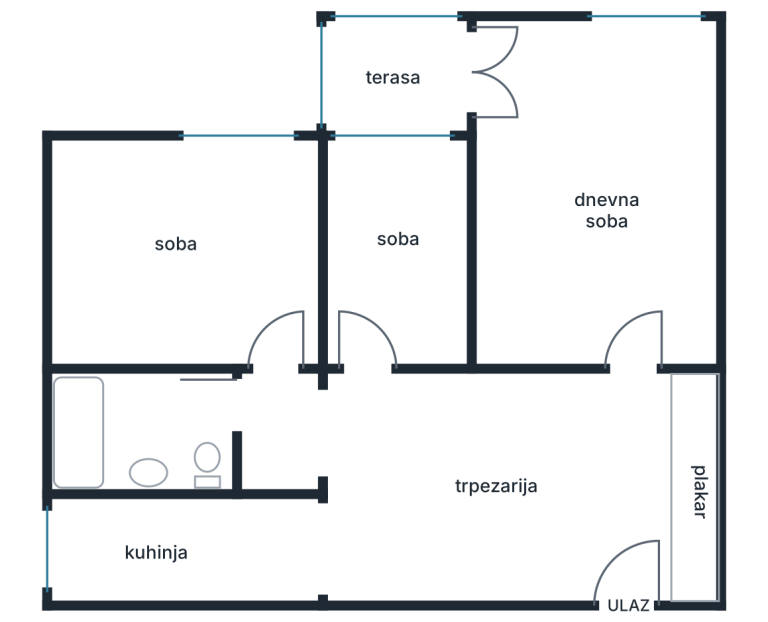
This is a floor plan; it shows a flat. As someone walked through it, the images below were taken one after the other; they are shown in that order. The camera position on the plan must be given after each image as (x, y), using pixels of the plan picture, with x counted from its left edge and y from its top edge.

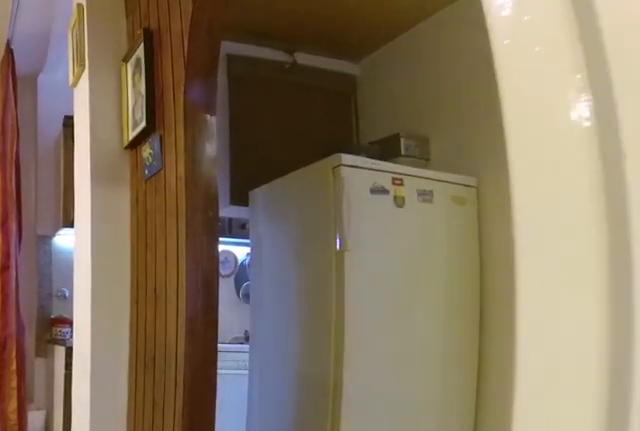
(374, 323)
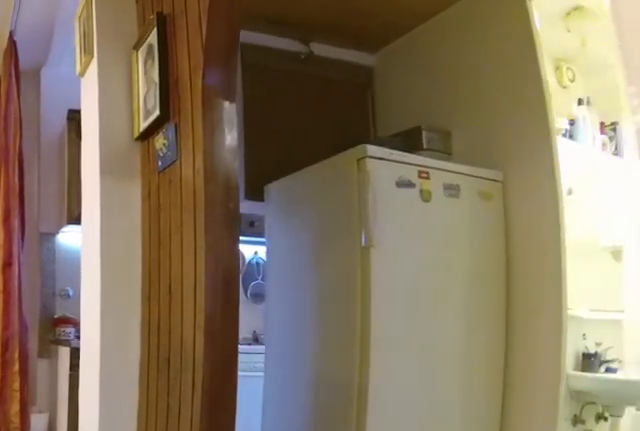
(372, 331)
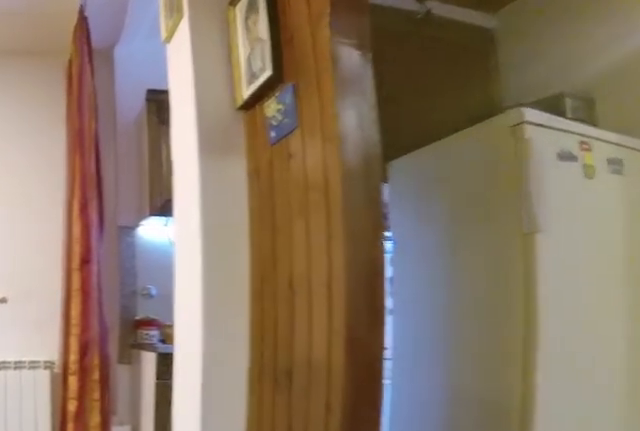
(366, 348)
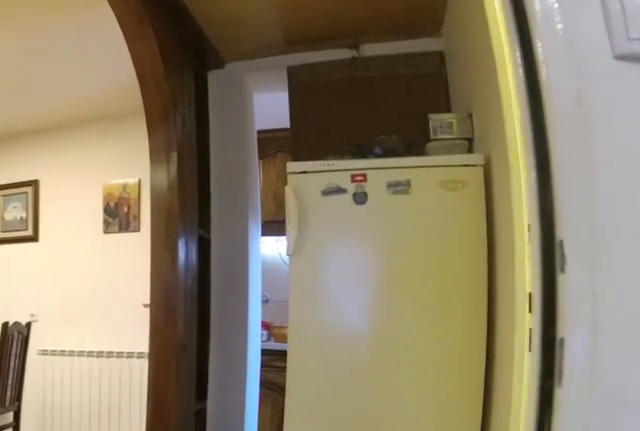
(265, 297)
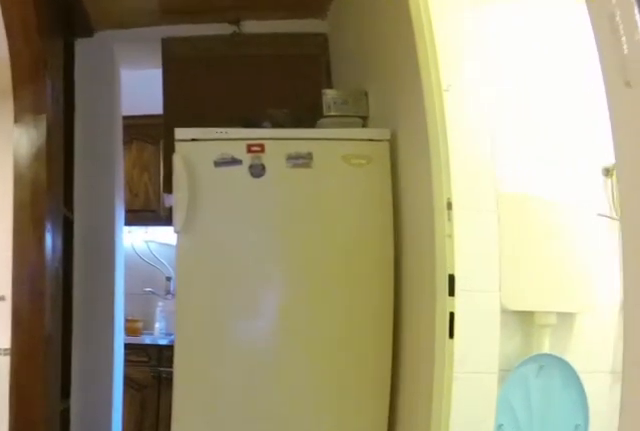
(272, 310)
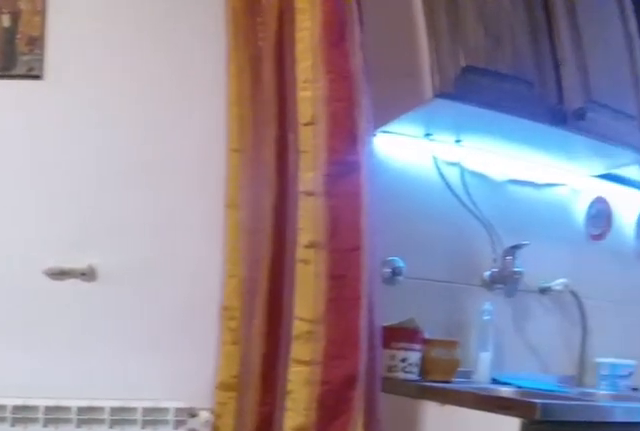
(351, 464)
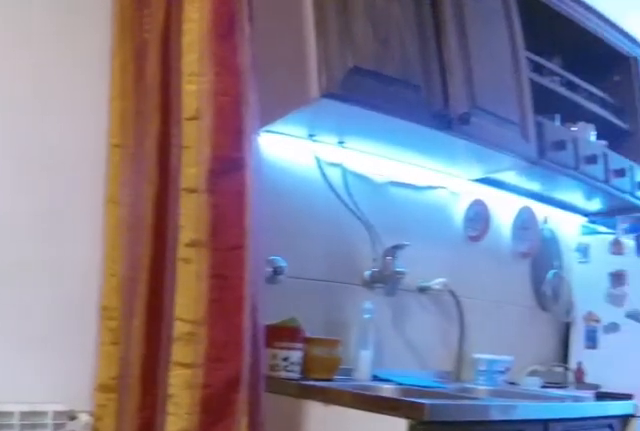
(354, 470)
